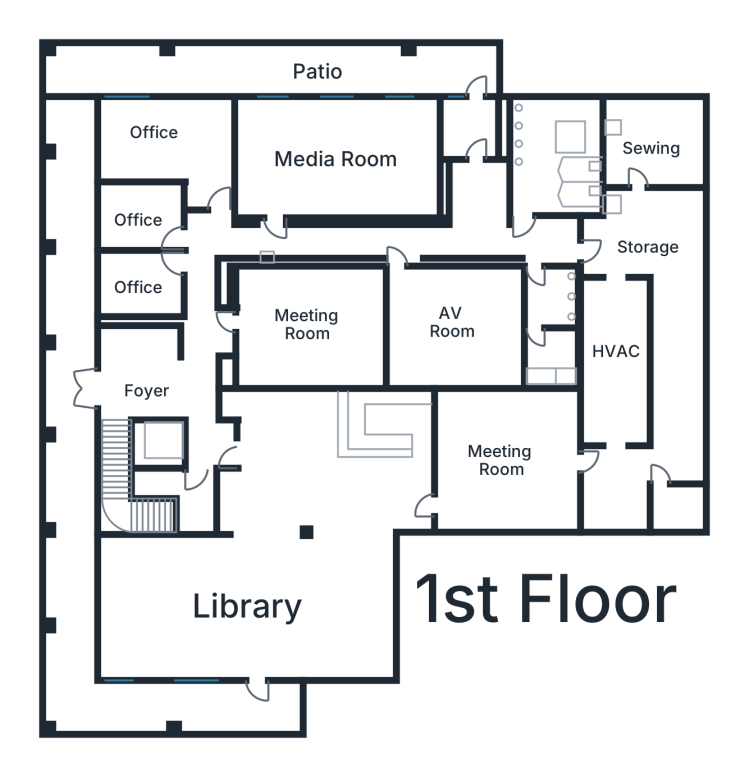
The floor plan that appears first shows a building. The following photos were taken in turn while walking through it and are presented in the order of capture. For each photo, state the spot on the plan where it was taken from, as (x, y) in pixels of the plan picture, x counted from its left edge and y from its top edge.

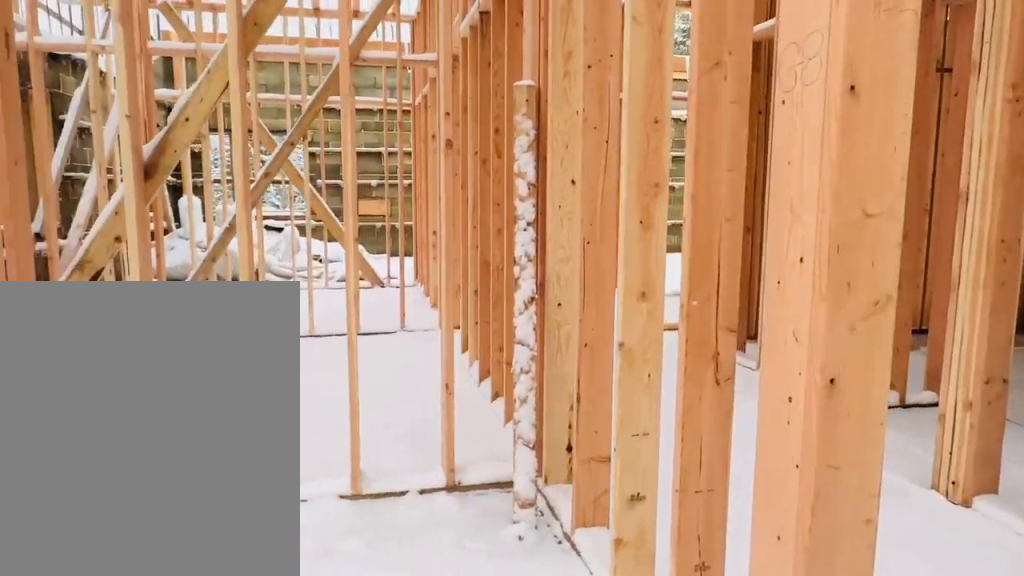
(166, 372)
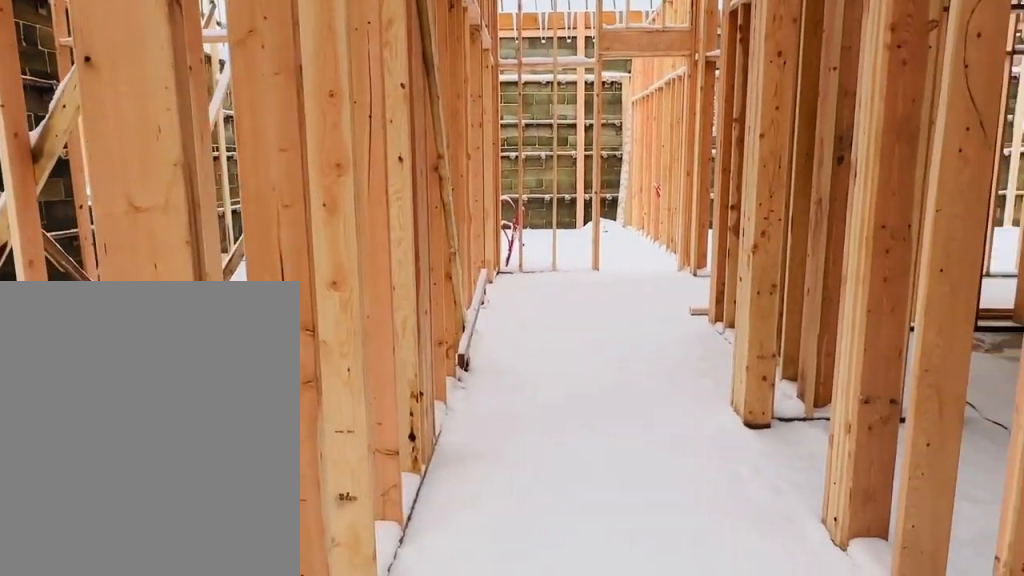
(191, 350)
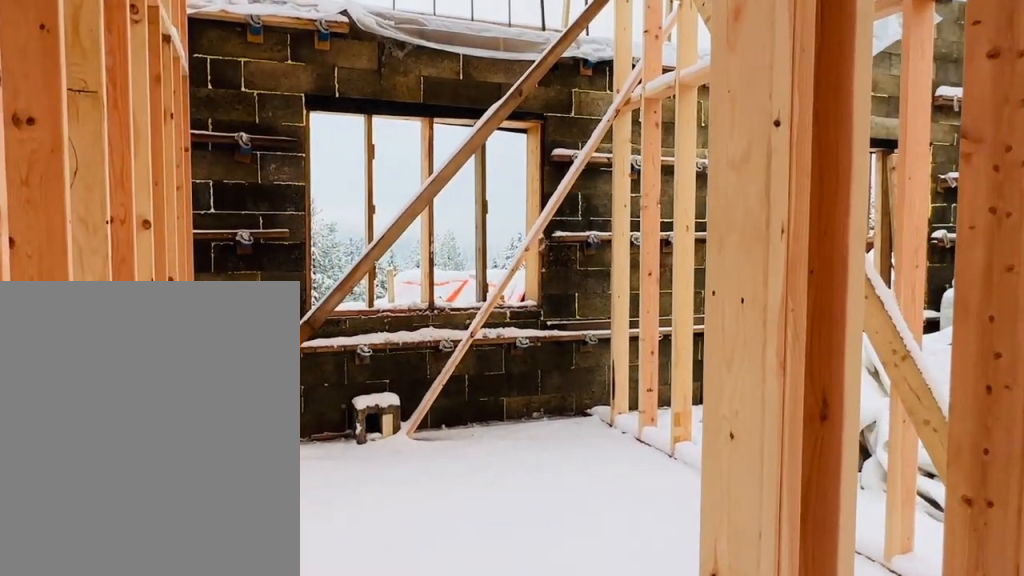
(201, 221)
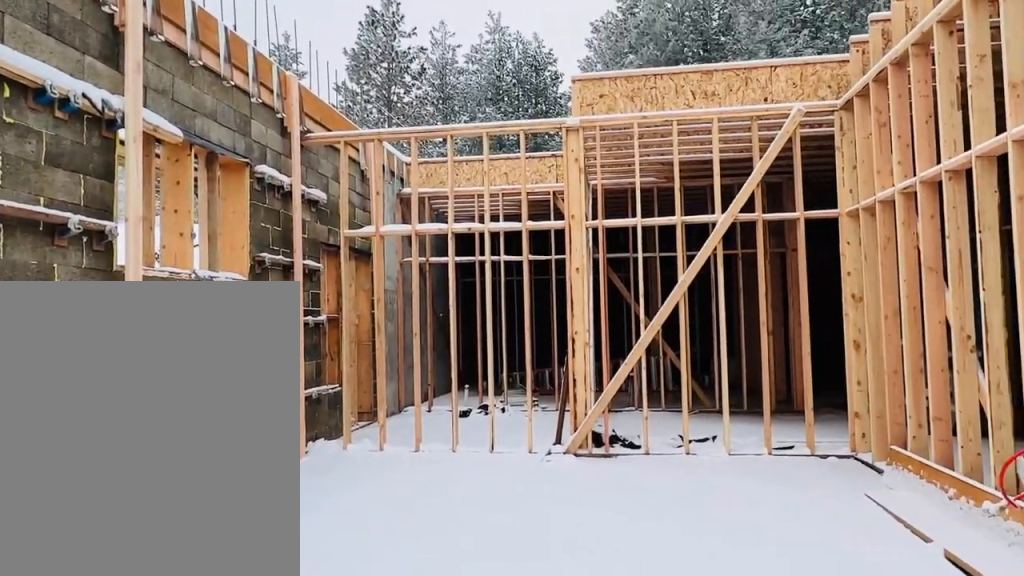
(292, 155)
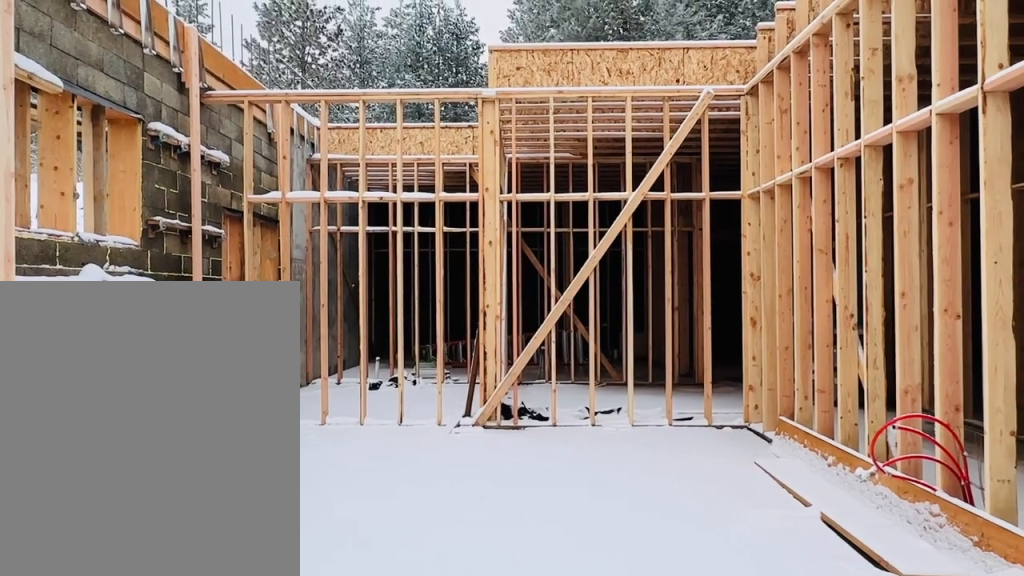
(292, 154)
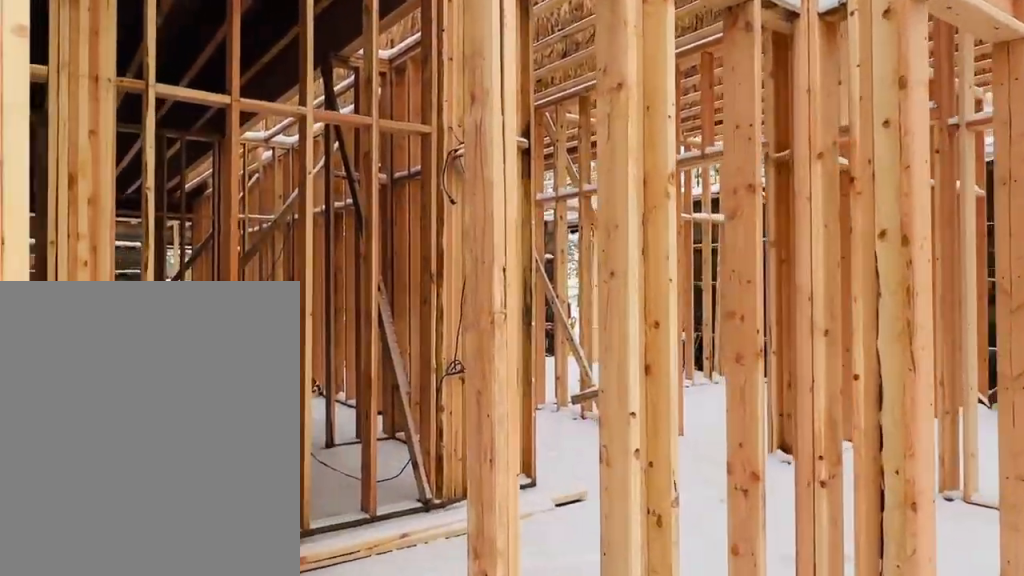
(284, 187)
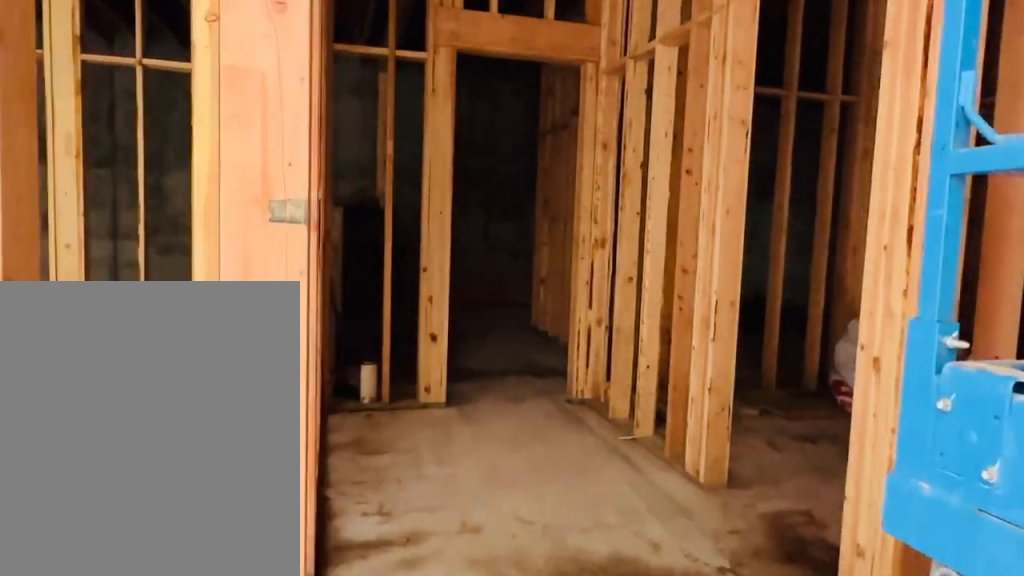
(496, 213)
